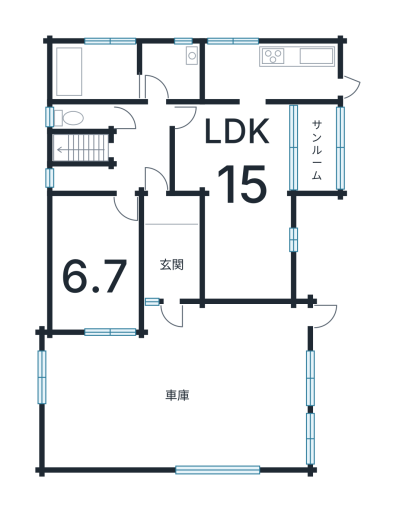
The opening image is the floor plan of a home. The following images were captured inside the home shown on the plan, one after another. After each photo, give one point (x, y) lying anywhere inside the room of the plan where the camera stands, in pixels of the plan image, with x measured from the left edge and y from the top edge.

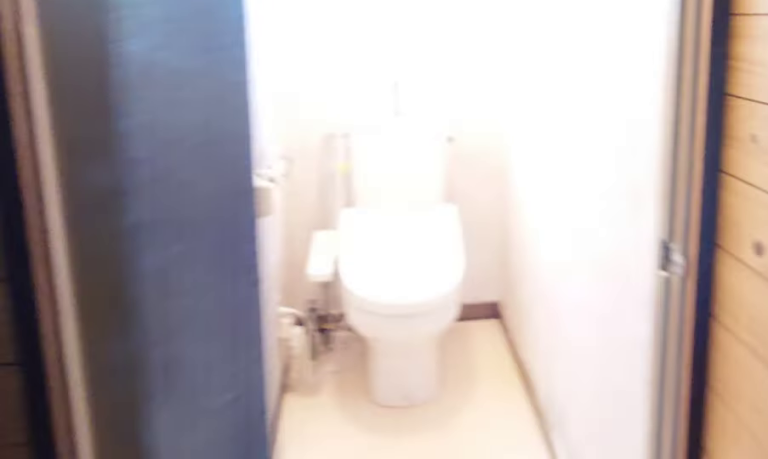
(79, 119)
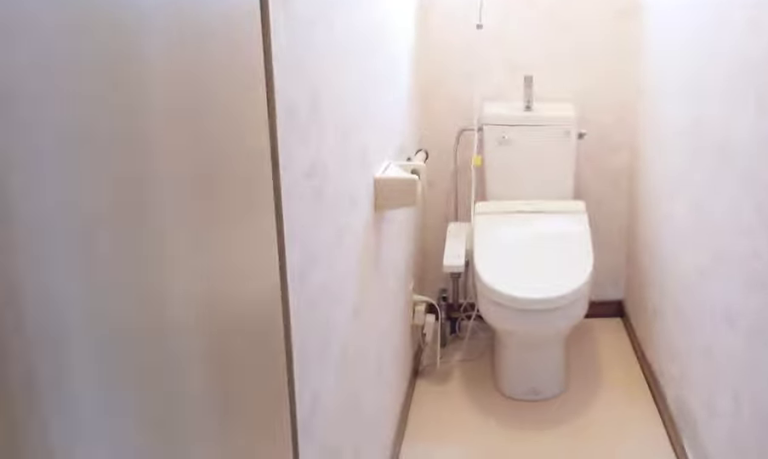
(79, 119)
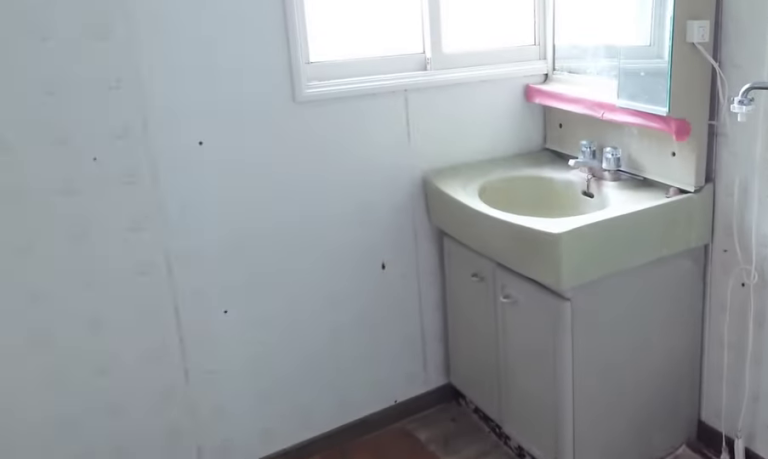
(175, 67)
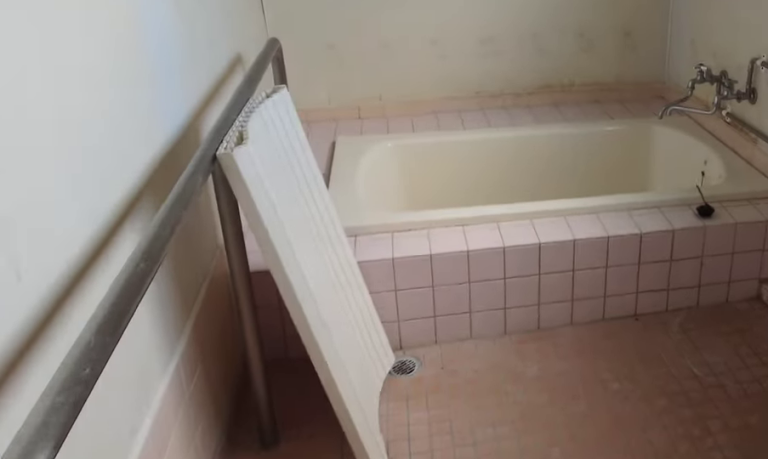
(96, 72)
